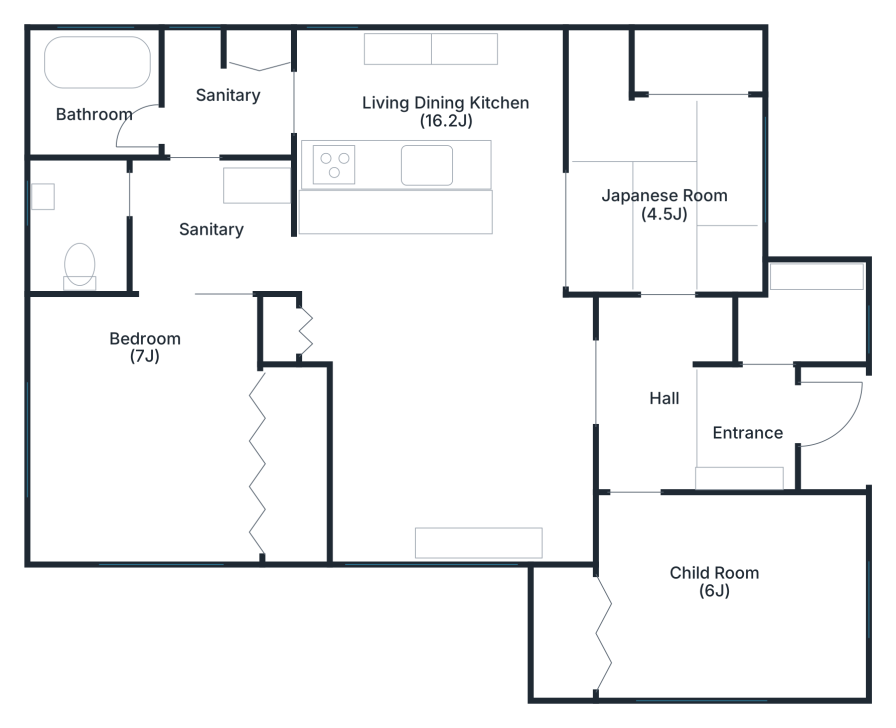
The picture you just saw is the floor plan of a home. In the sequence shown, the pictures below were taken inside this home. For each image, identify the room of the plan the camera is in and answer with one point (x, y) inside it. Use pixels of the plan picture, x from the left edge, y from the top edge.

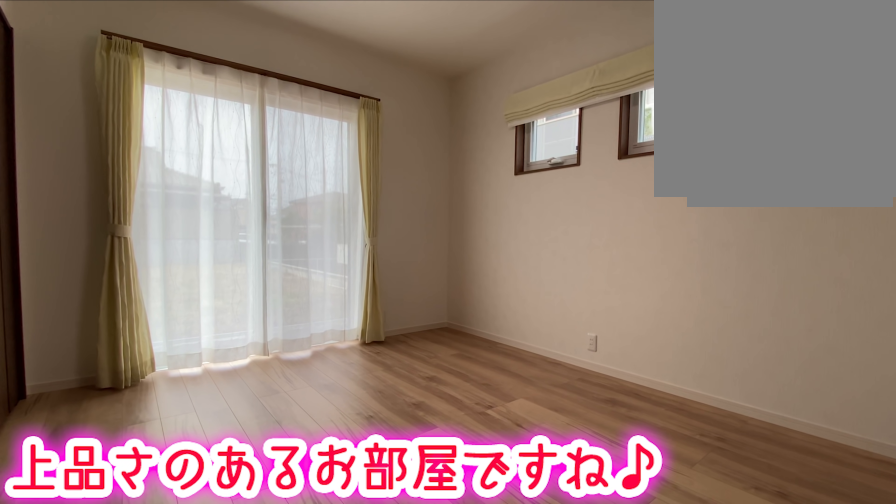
(56, 441)
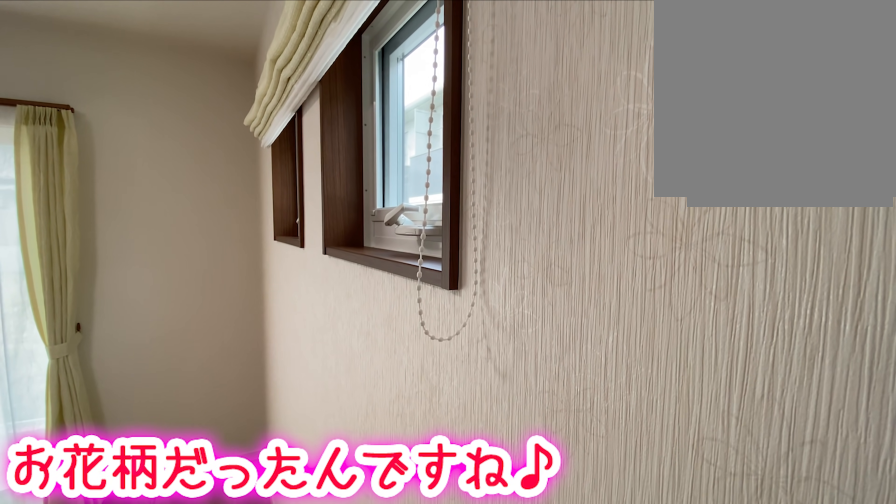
(146, 449)
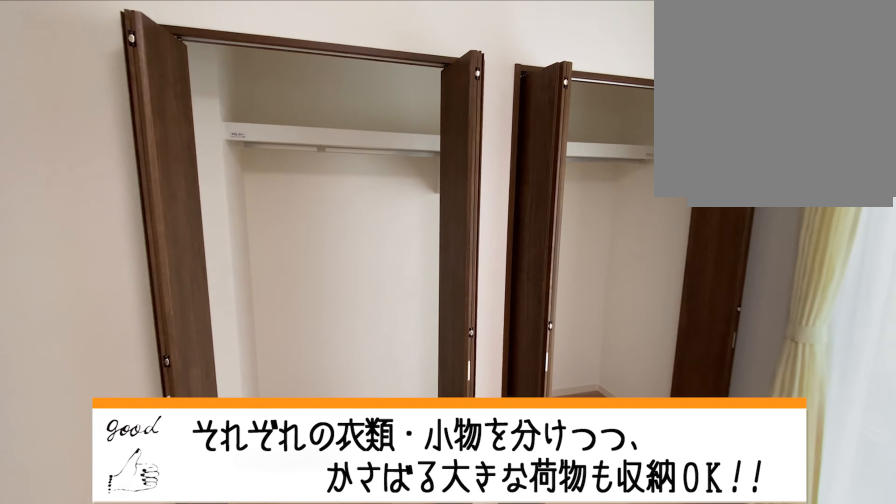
(146, 448)
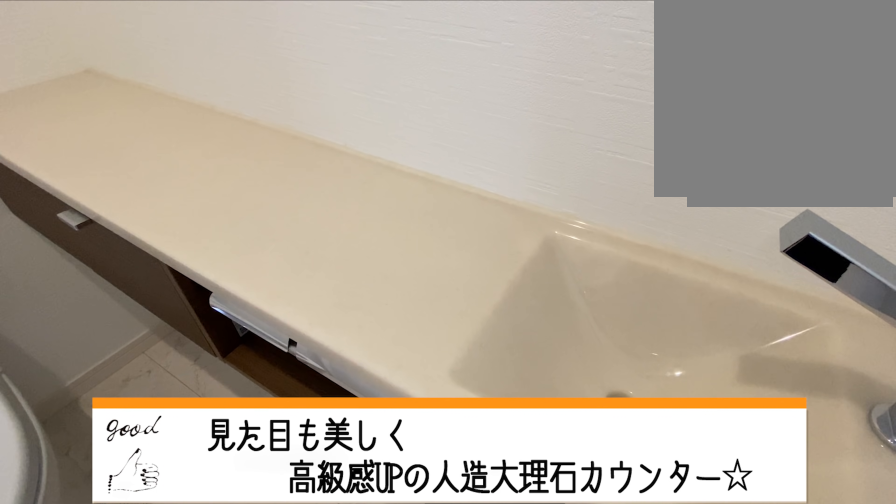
(84, 228)
